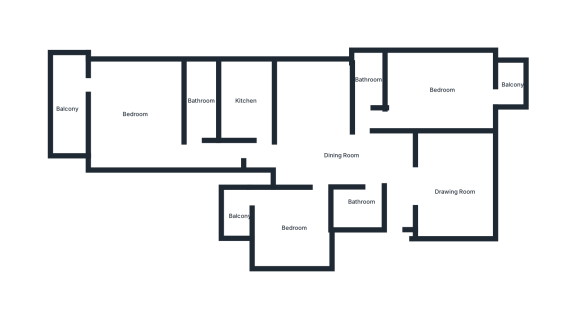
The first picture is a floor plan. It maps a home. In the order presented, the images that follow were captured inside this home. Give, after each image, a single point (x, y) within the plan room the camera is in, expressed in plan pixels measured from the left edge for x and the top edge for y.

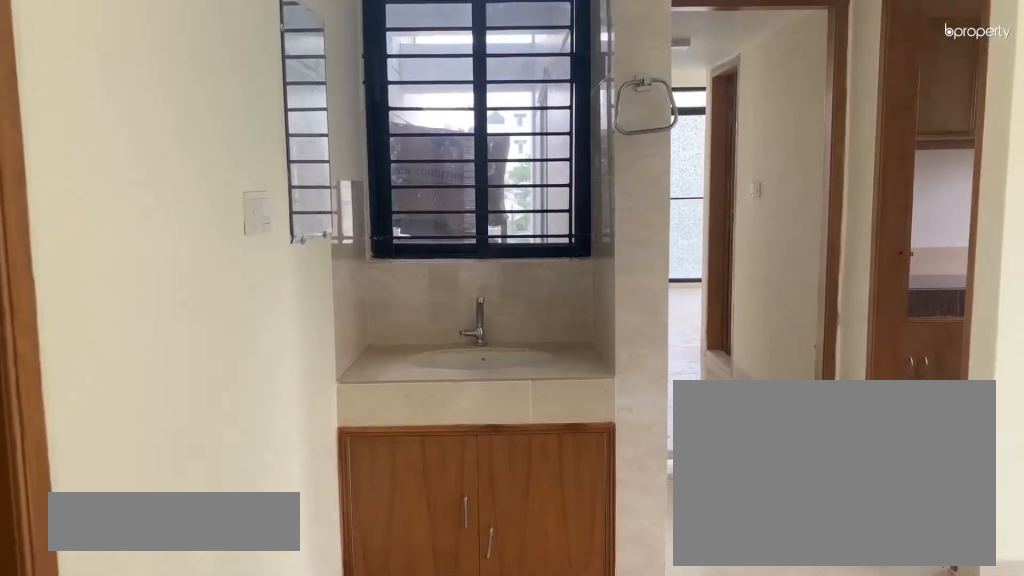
(343, 155)
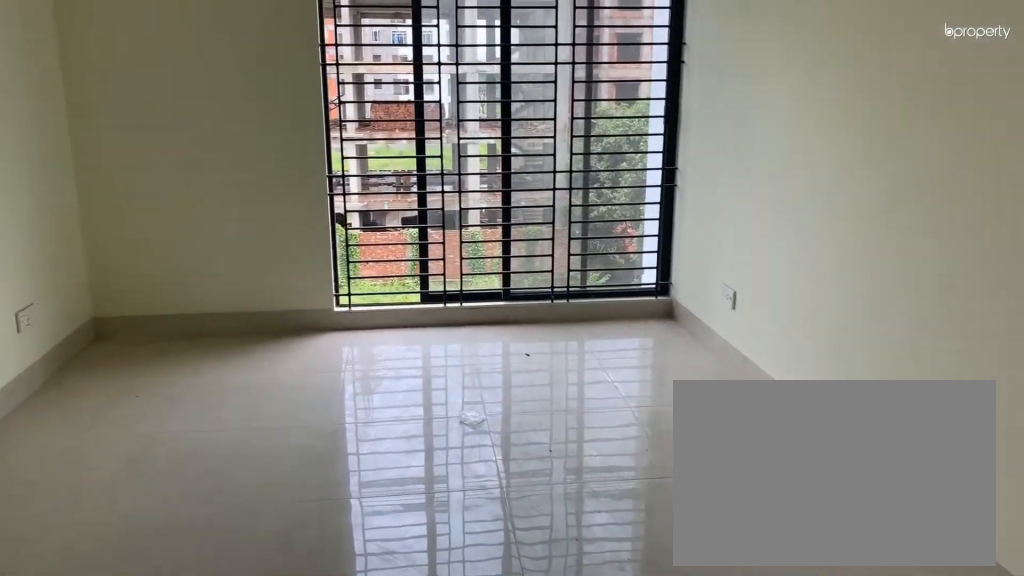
(343, 155)
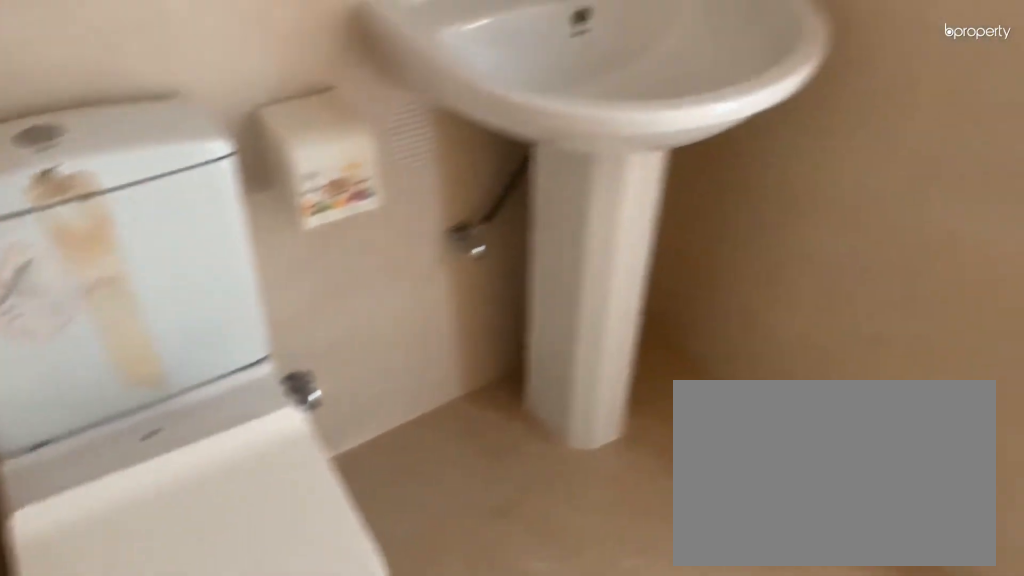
(360, 204)
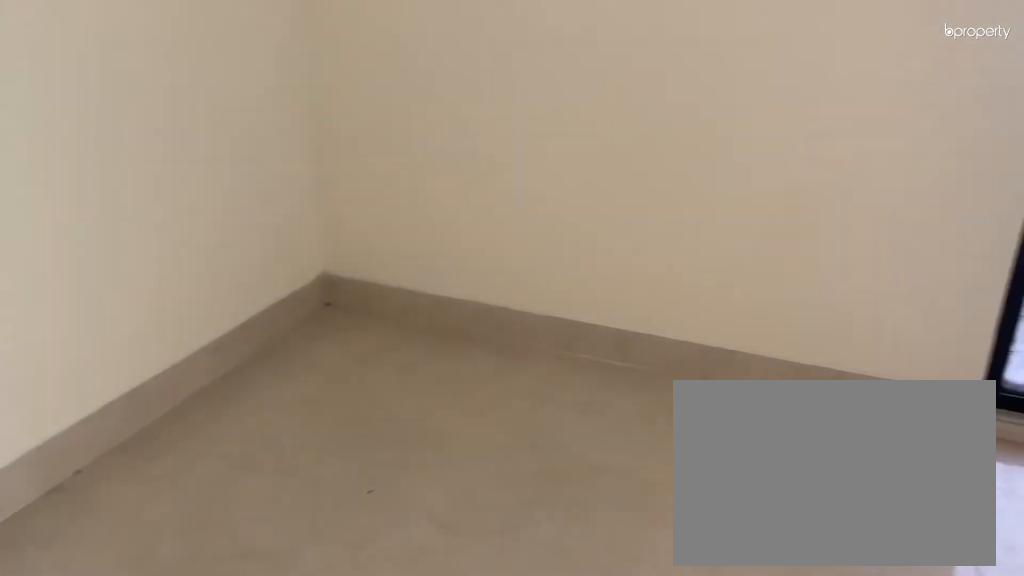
(294, 225)
